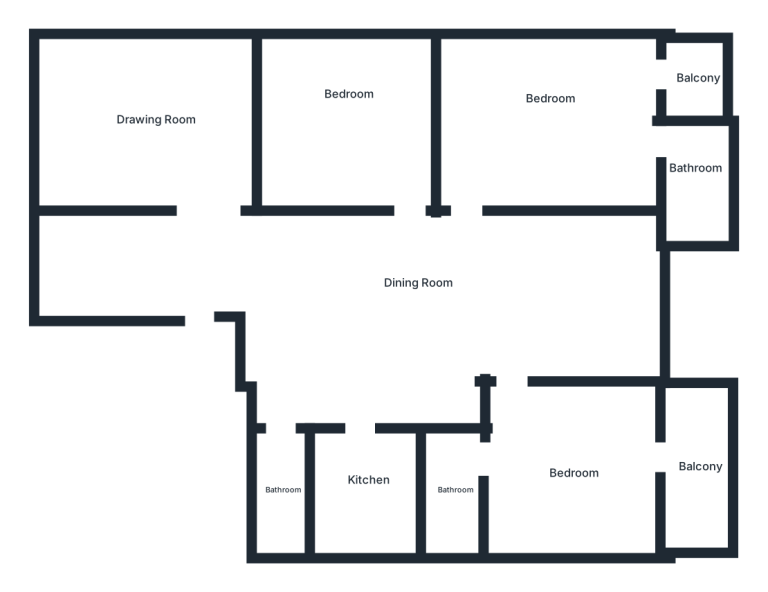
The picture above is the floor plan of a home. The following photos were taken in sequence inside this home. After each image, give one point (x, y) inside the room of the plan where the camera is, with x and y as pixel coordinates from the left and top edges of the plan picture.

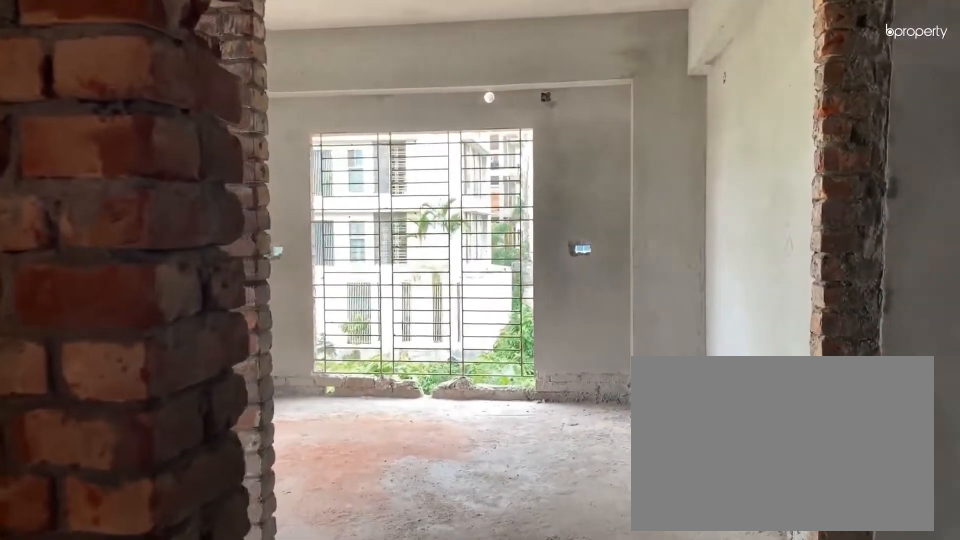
(197, 249)
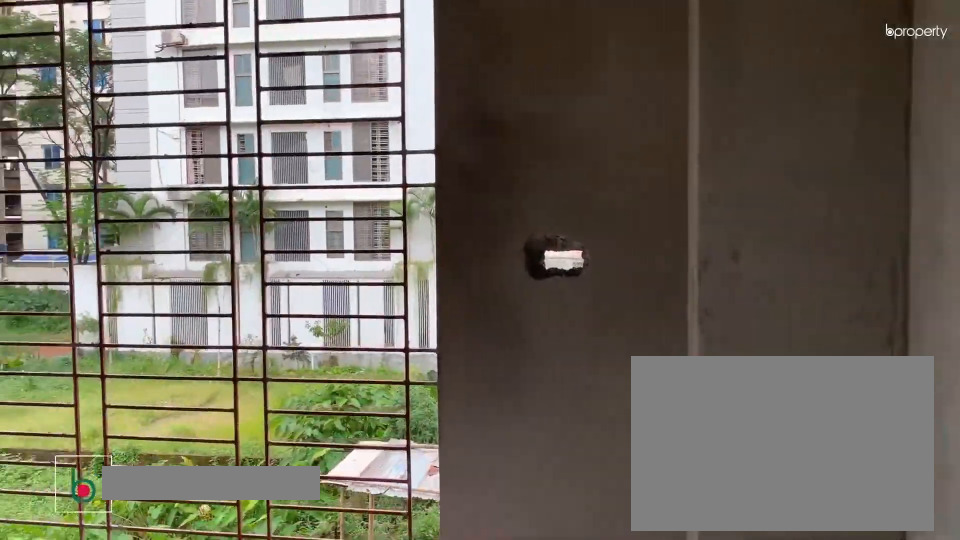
(166, 111)
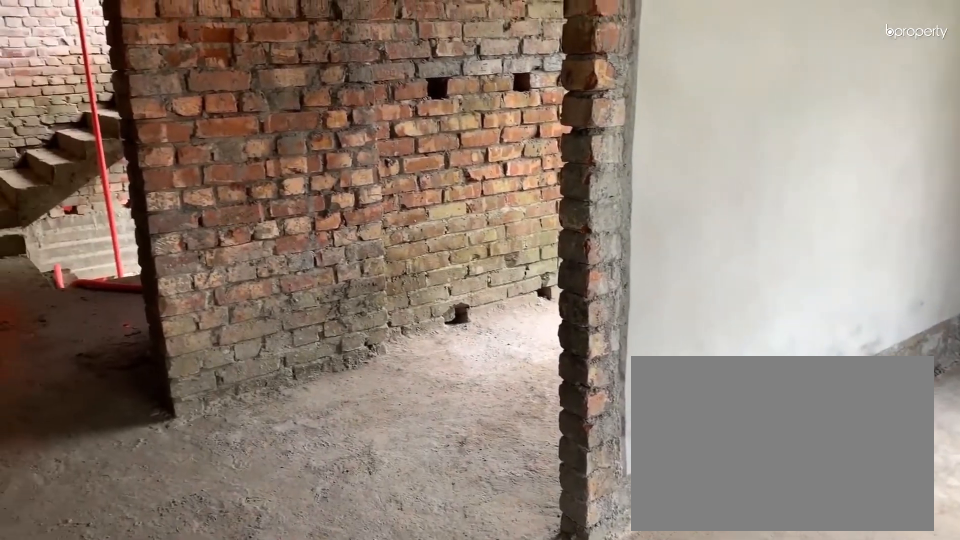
(154, 99)
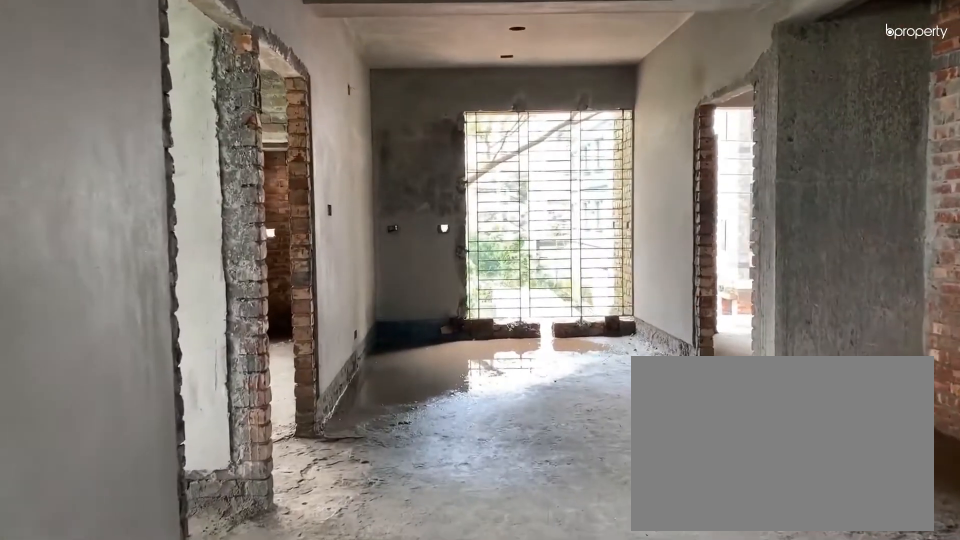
(263, 276)
